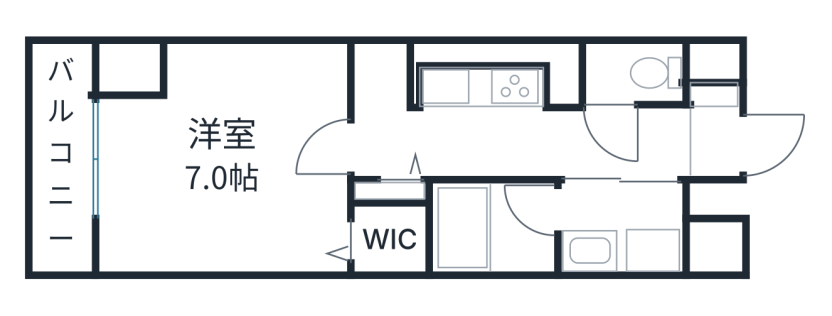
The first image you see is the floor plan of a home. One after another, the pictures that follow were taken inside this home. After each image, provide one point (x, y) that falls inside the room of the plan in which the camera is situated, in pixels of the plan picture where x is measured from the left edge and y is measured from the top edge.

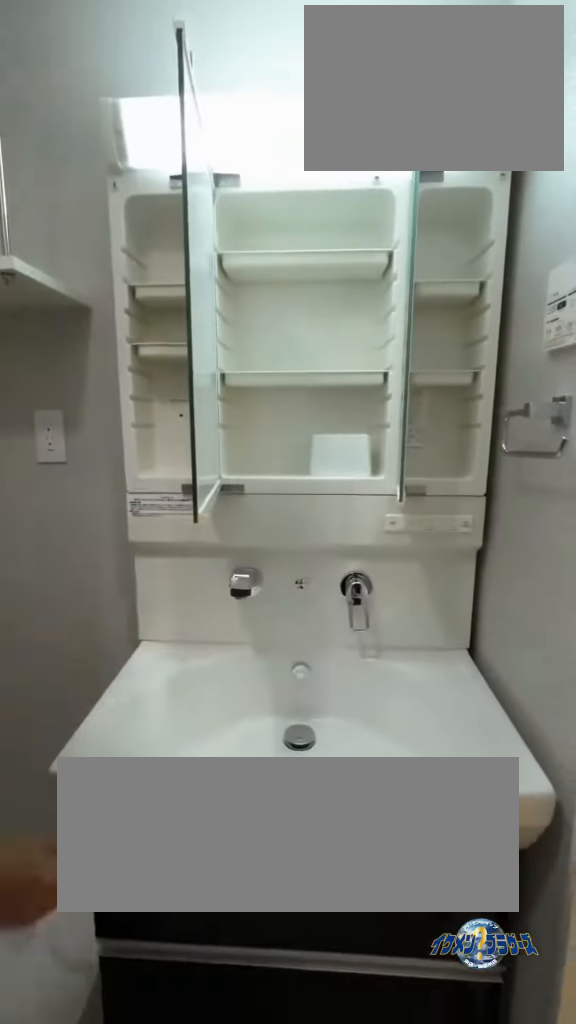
(618, 229)
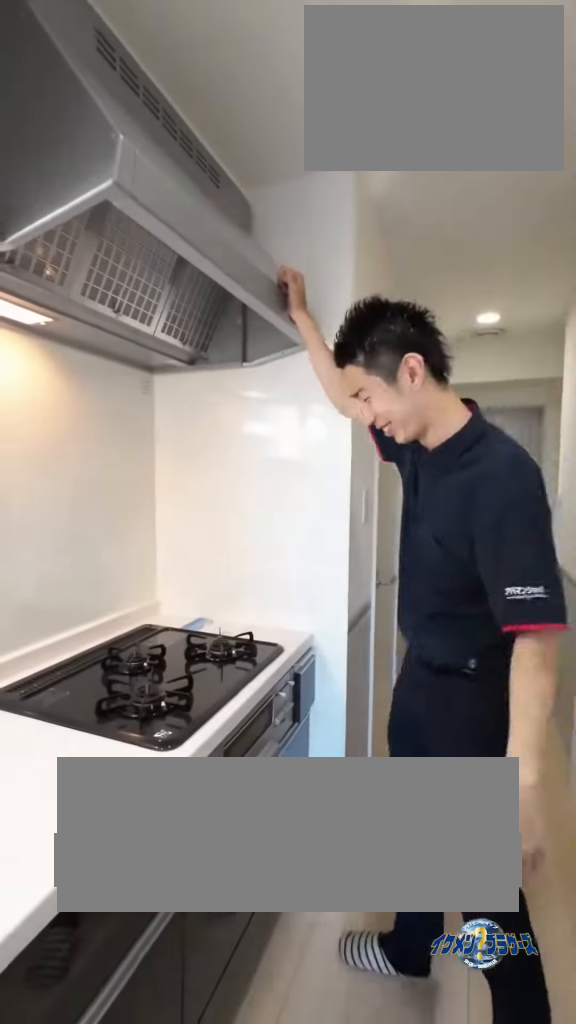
(487, 89)
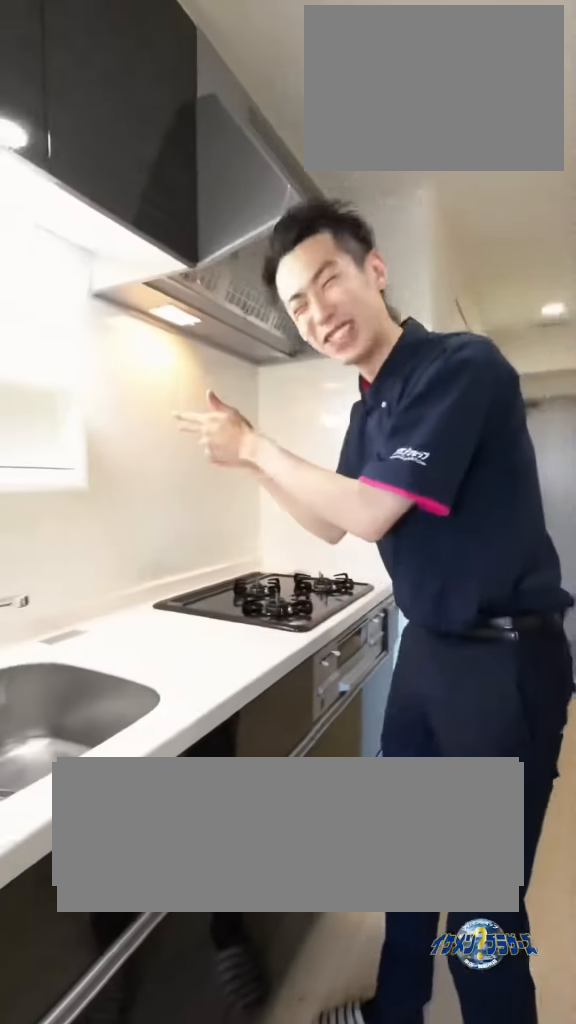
(487, 89)
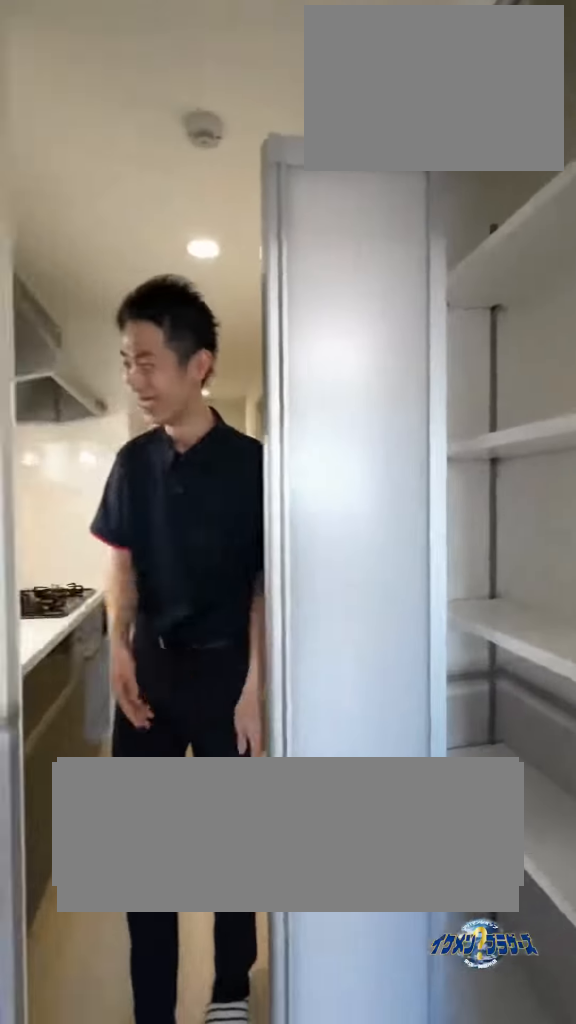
(386, 81)
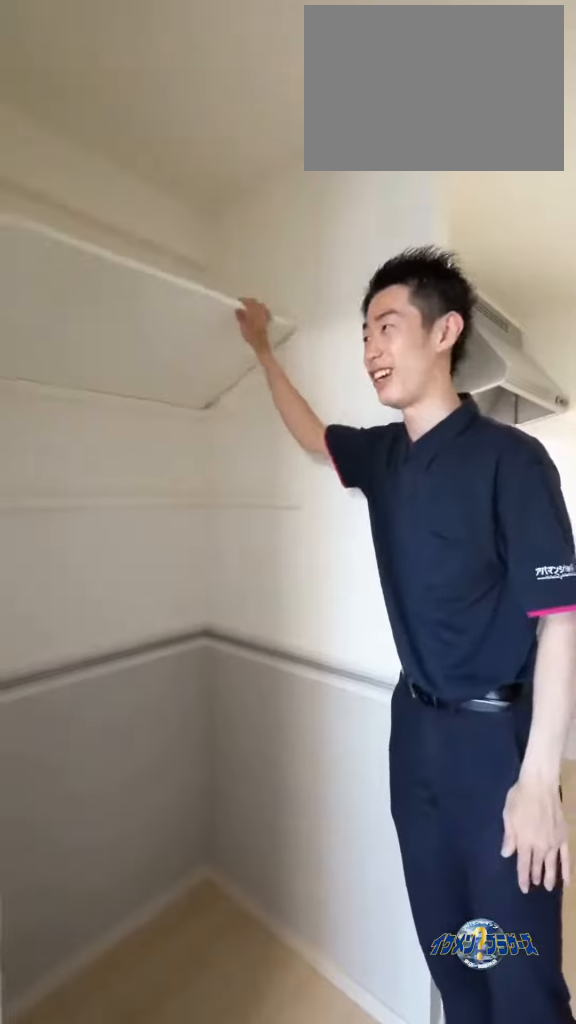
(386, 81)
